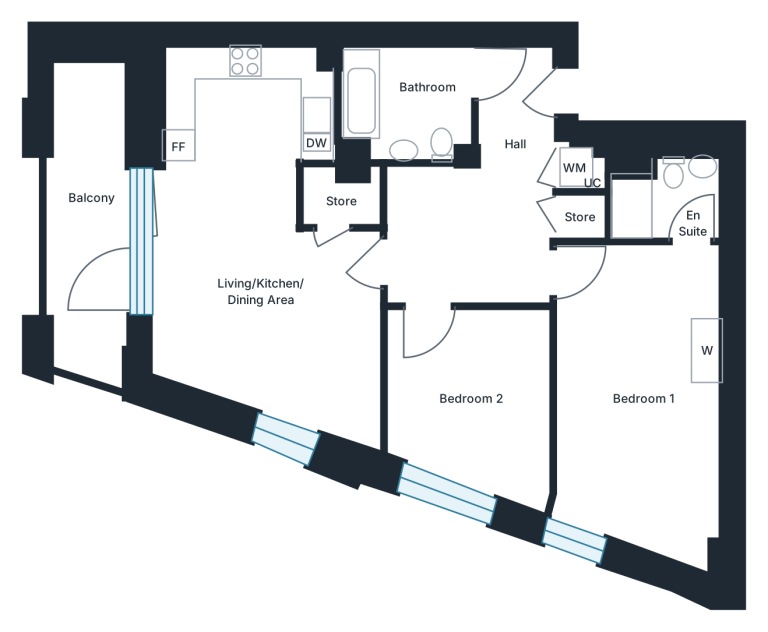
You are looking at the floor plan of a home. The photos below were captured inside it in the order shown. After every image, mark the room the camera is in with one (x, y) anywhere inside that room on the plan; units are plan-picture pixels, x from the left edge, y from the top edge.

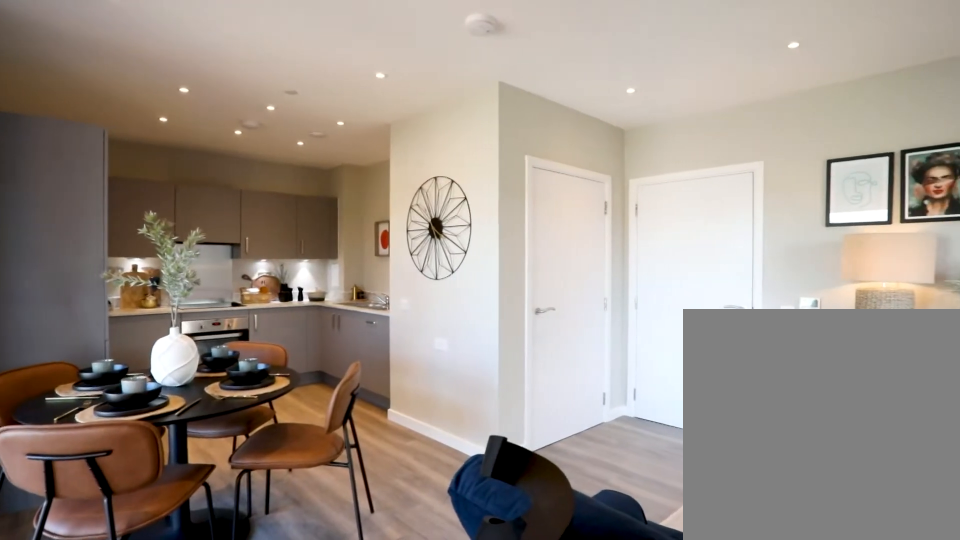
(264, 244)
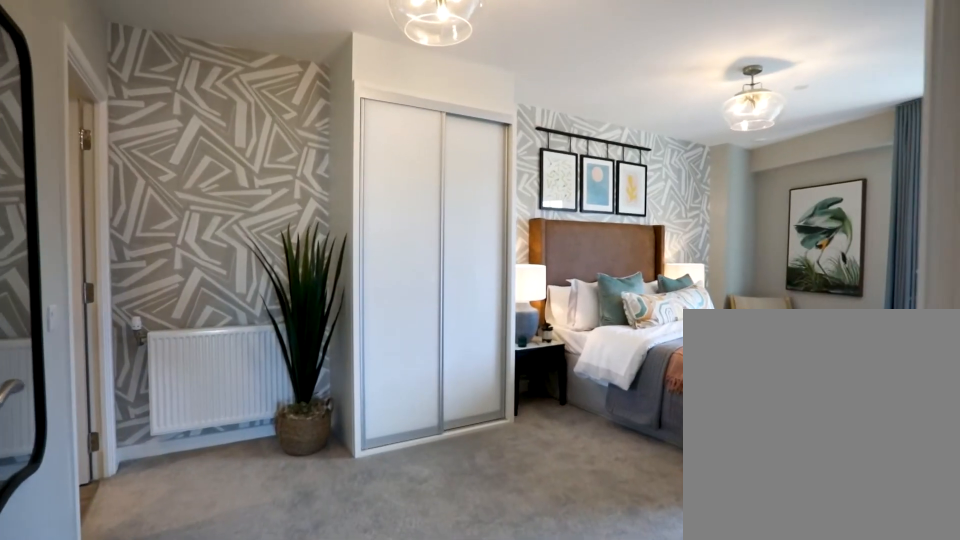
(645, 369)
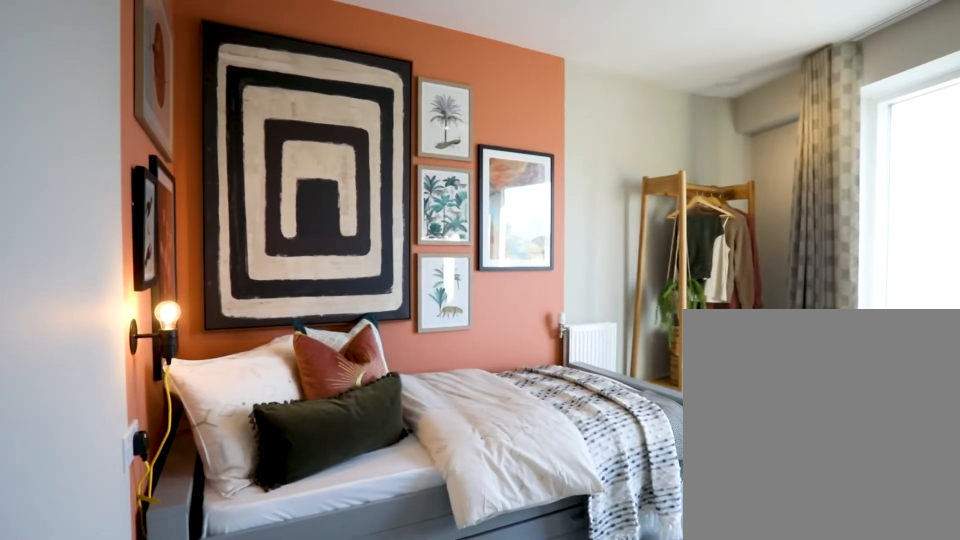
(473, 402)
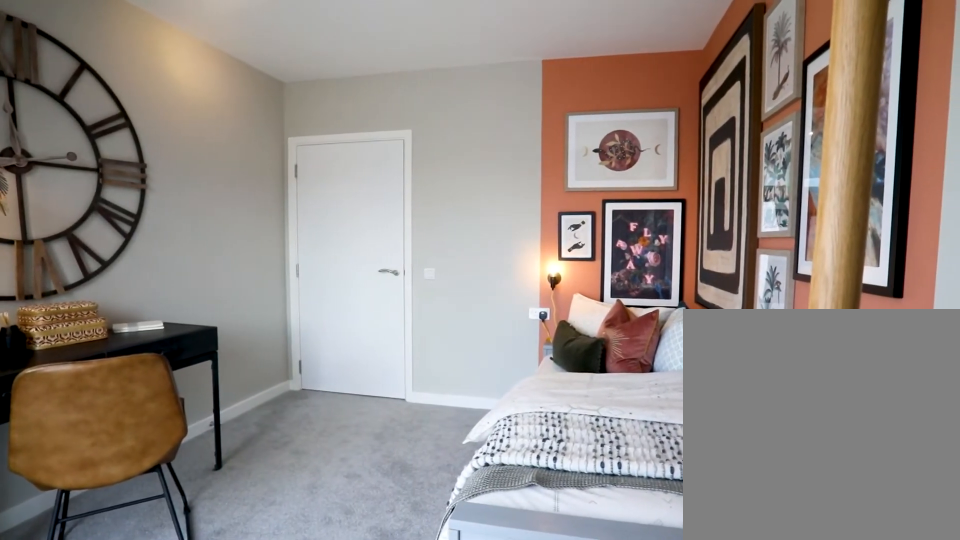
(473, 401)
